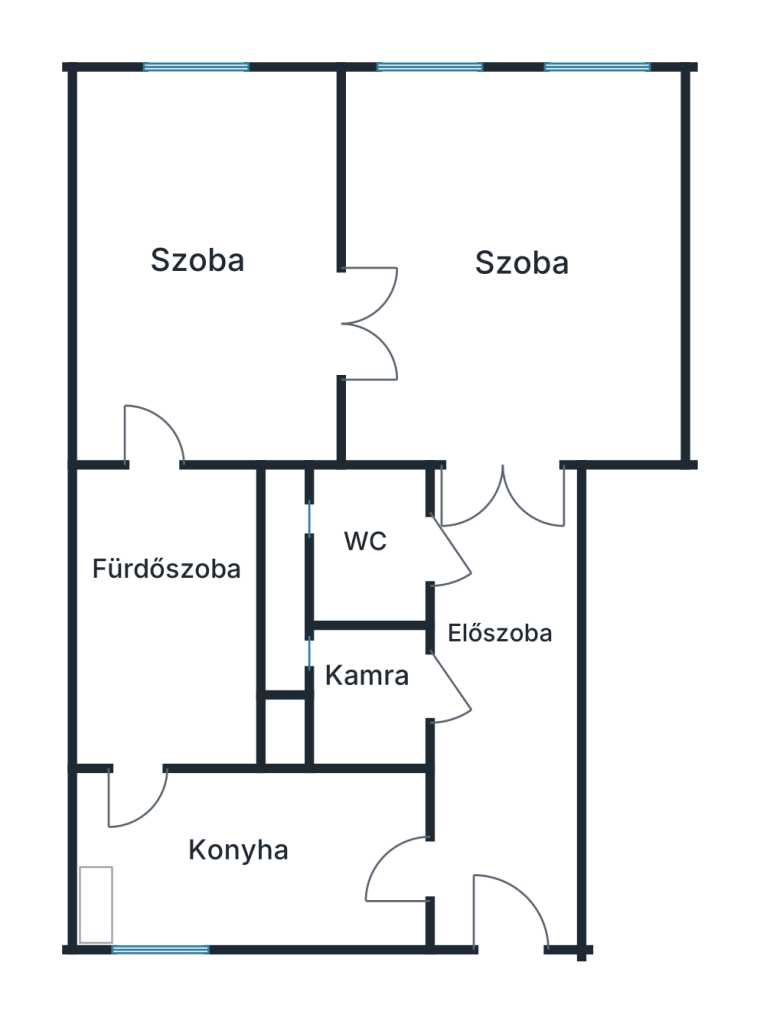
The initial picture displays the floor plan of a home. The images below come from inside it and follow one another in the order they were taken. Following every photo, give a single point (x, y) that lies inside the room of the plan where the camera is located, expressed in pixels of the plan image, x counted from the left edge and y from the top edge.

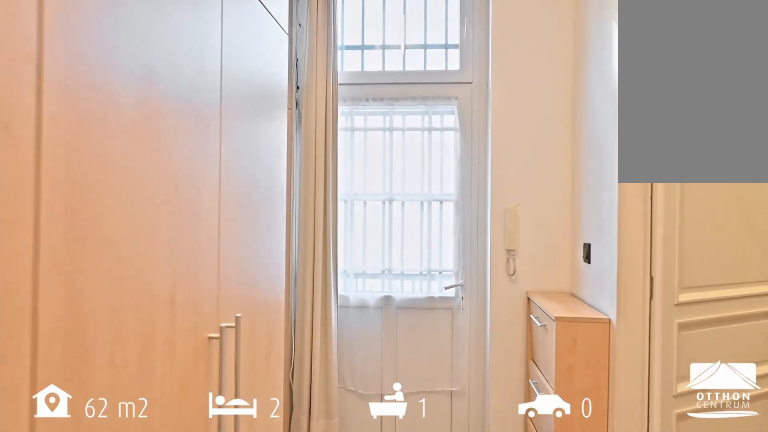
(503, 710)
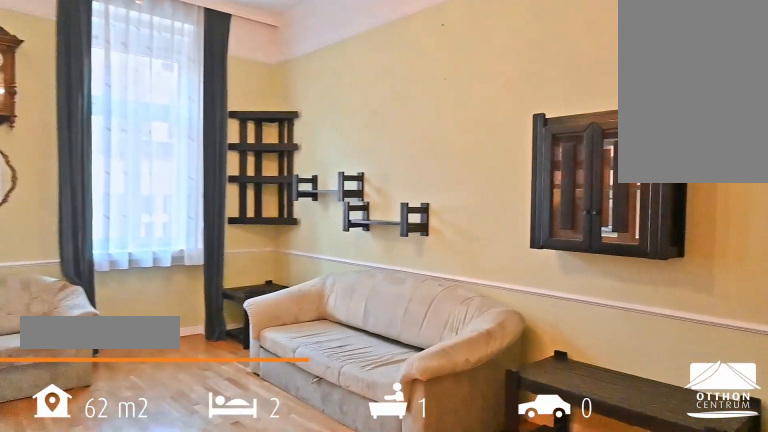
(509, 270)
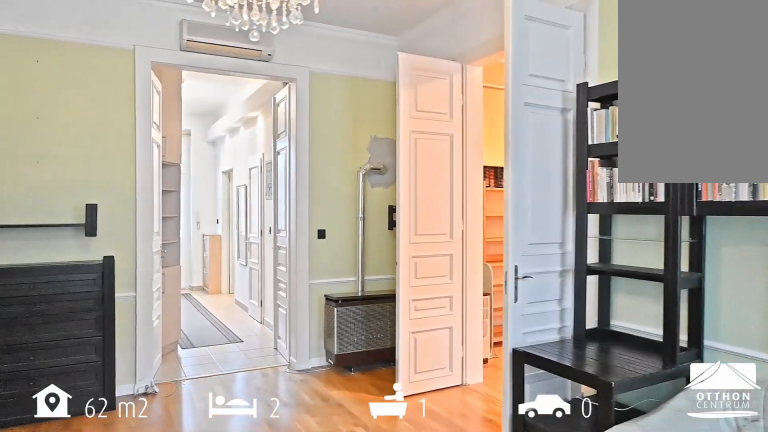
(510, 270)
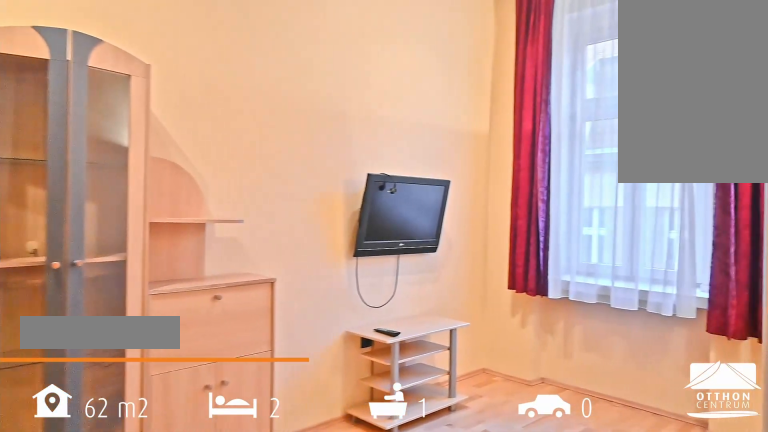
(208, 270)
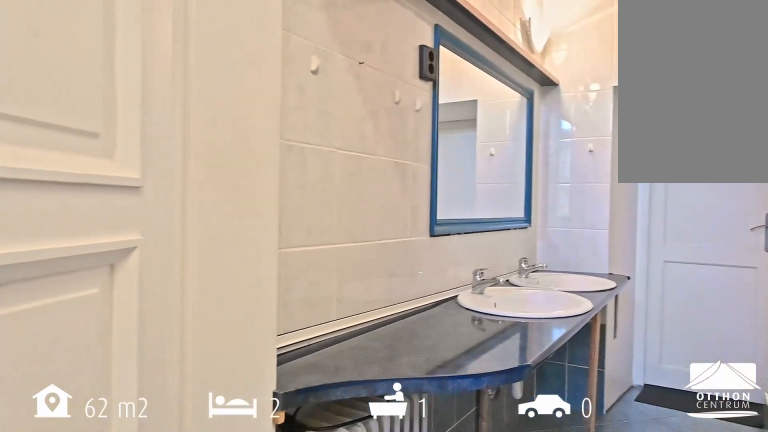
(169, 624)
